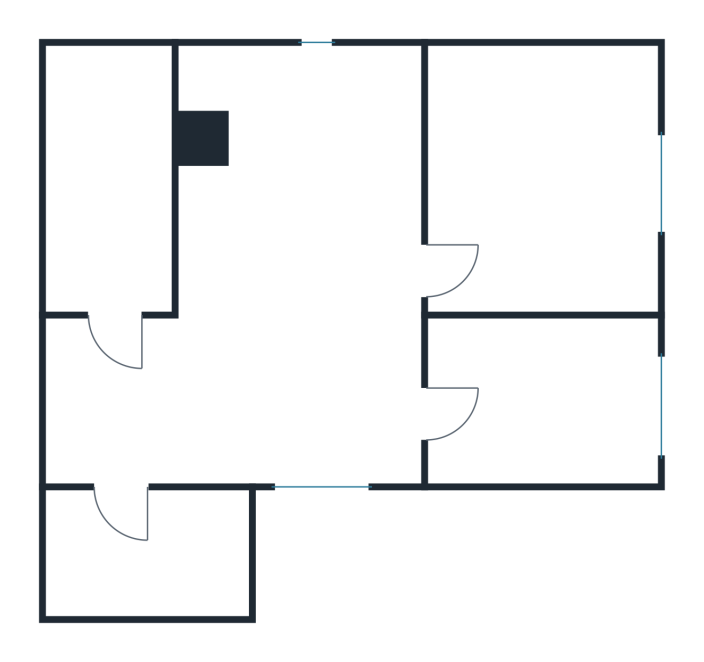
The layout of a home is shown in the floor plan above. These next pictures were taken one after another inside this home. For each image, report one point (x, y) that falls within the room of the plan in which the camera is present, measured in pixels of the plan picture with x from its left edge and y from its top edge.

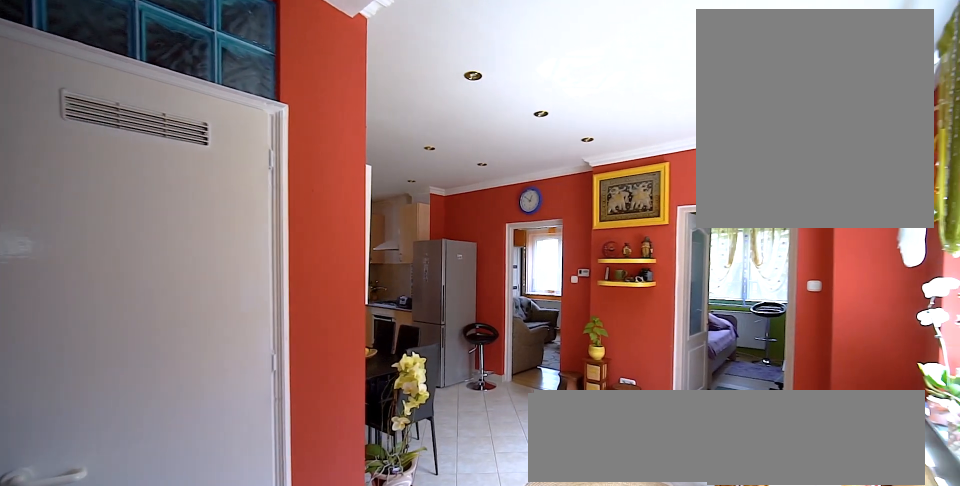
(306, 301)
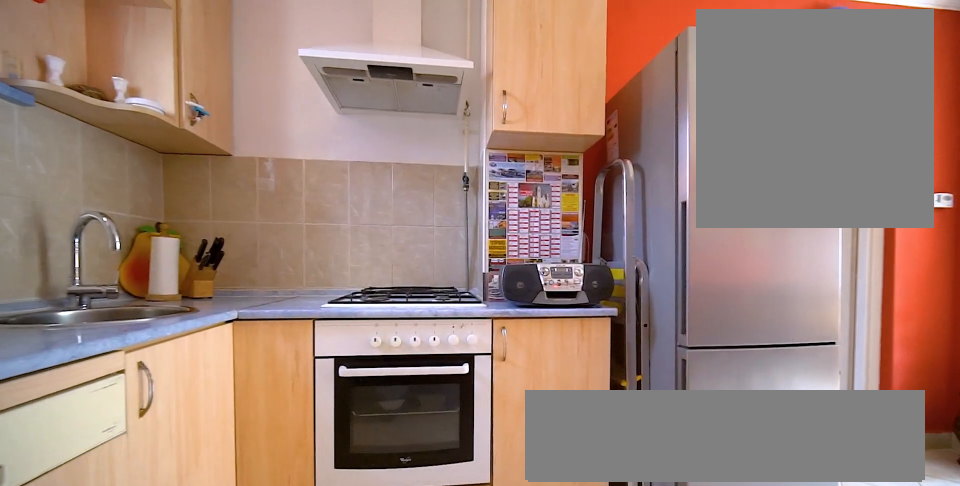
(306, 301)
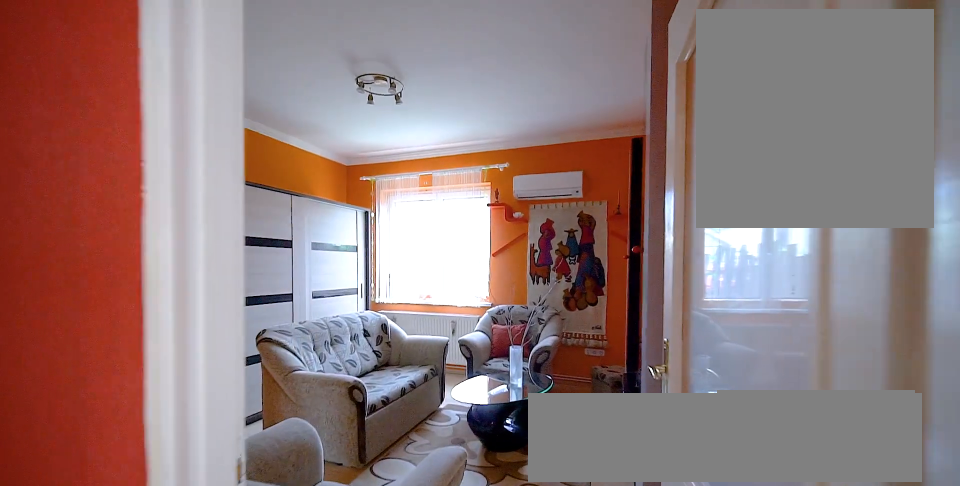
(545, 189)
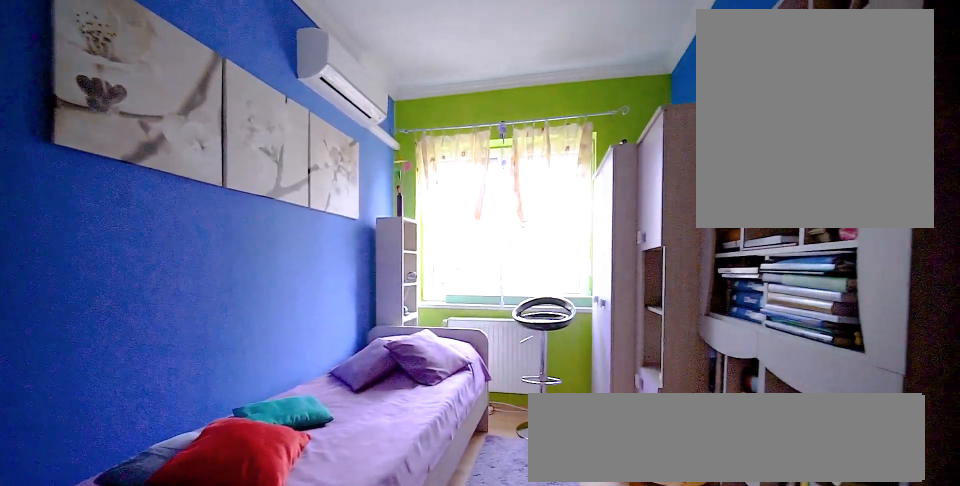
(545, 399)
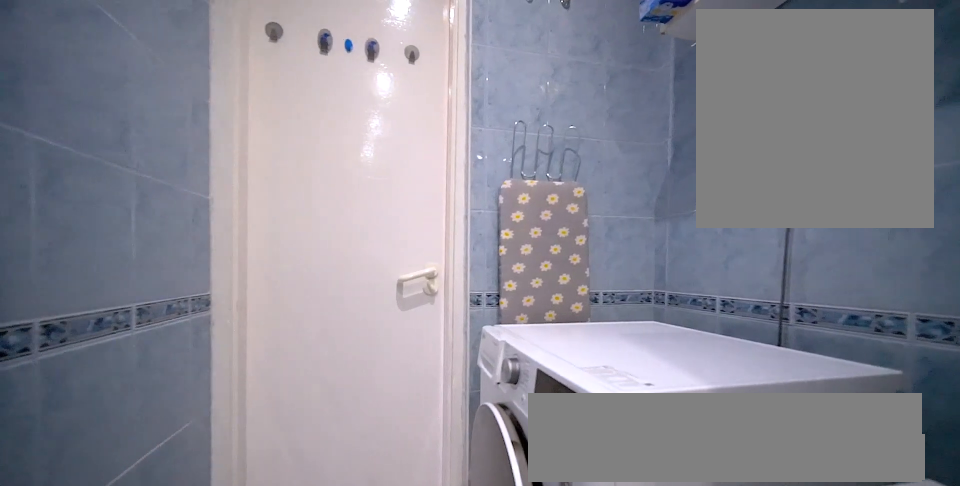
(111, 199)
